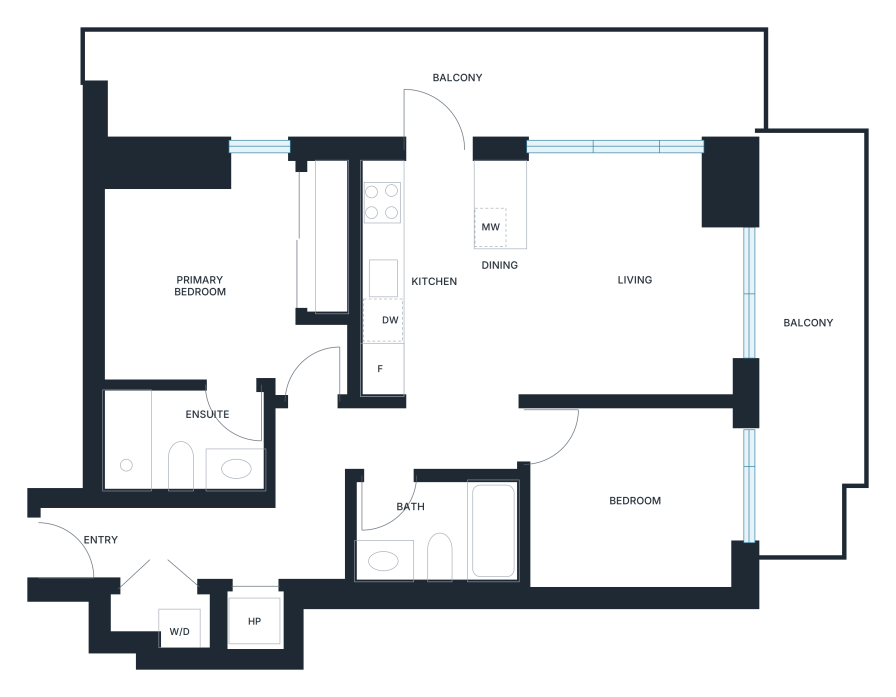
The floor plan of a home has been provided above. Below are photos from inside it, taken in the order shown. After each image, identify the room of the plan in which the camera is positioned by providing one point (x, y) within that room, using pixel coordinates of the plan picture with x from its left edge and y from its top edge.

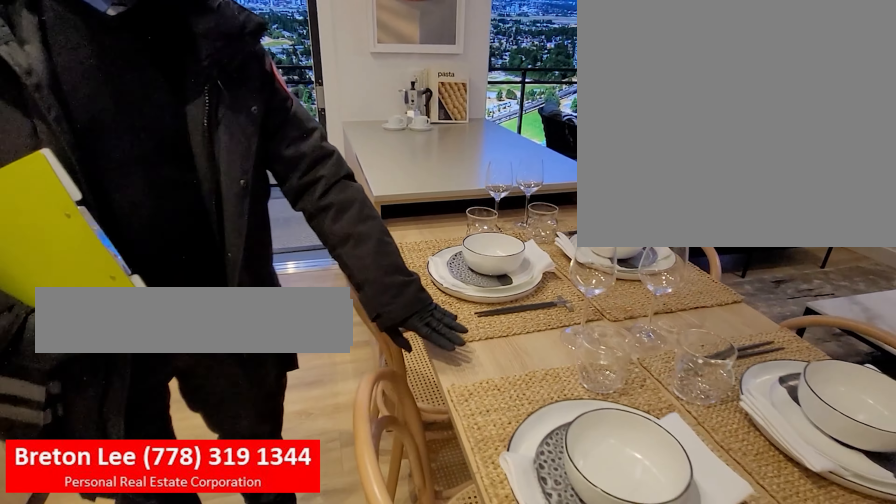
(501, 307)
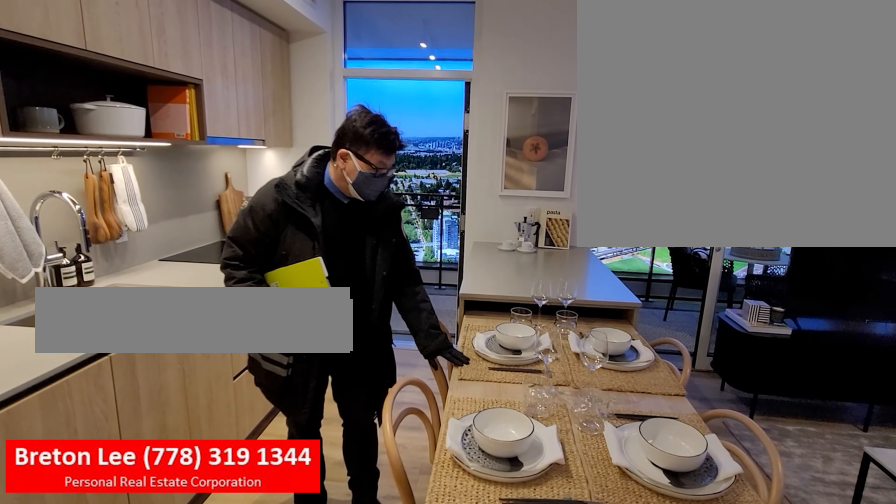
(500, 307)
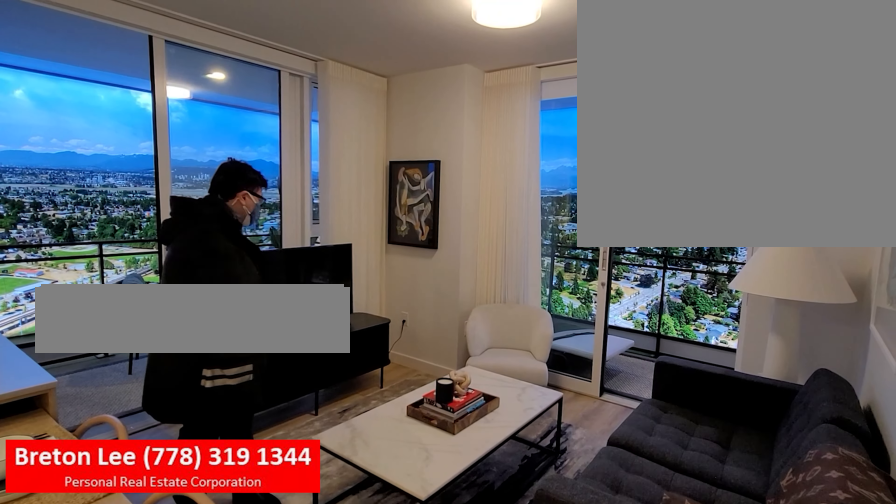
(642, 237)
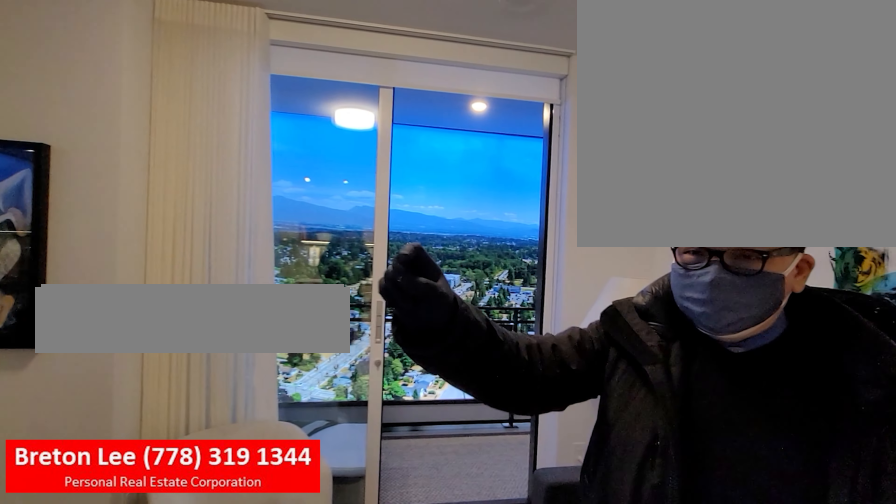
(642, 237)
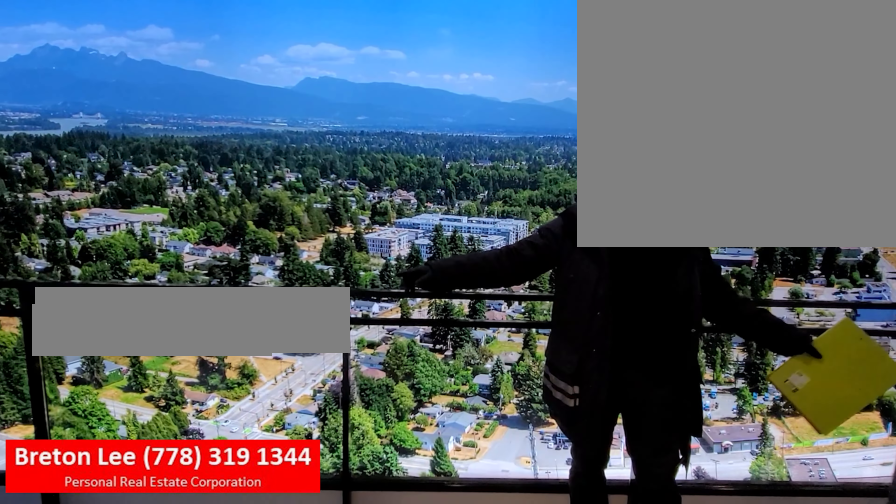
(812, 377)
